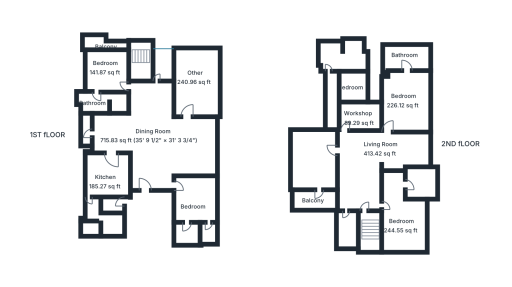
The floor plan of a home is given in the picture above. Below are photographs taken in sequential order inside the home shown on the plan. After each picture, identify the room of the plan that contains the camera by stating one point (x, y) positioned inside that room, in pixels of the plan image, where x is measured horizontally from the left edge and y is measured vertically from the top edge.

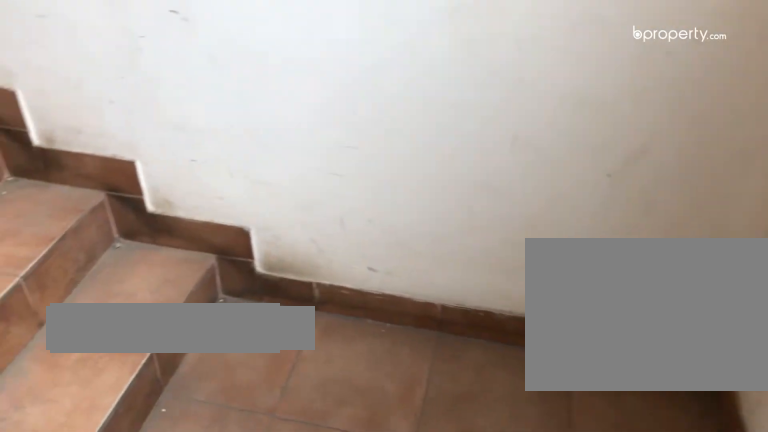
(367, 238)
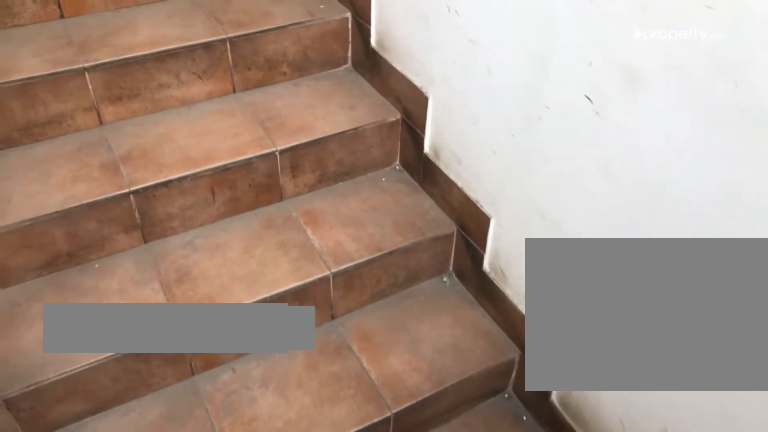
(367, 238)
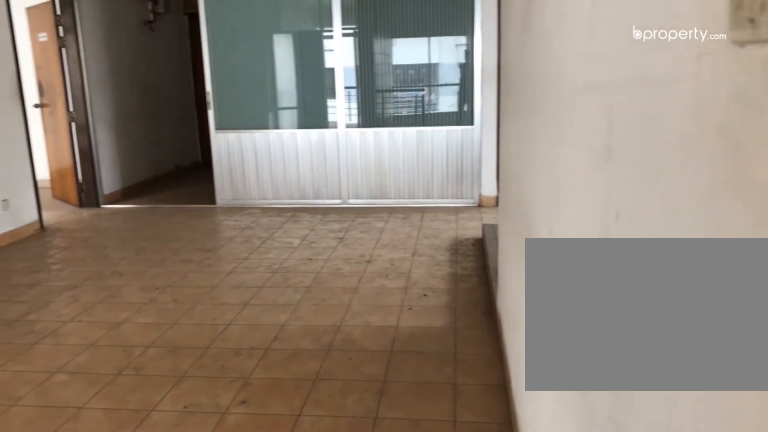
(362, 176)
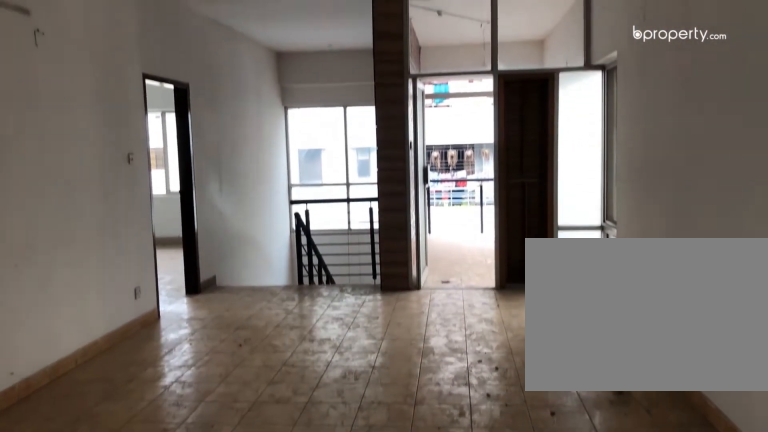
(362, 175)
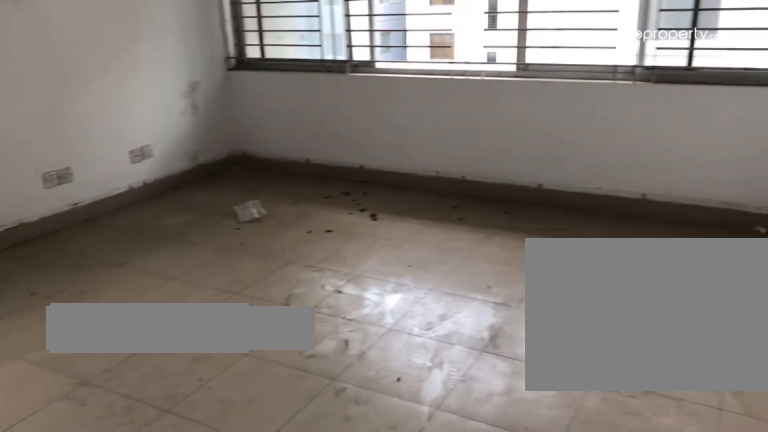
(407, 223)
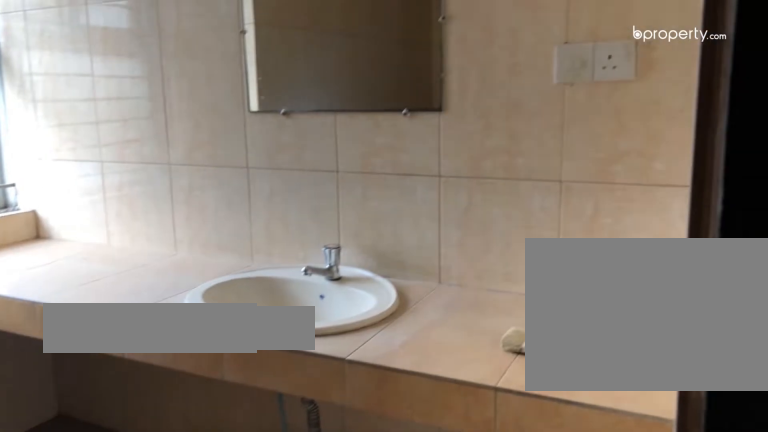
(422, 187)
